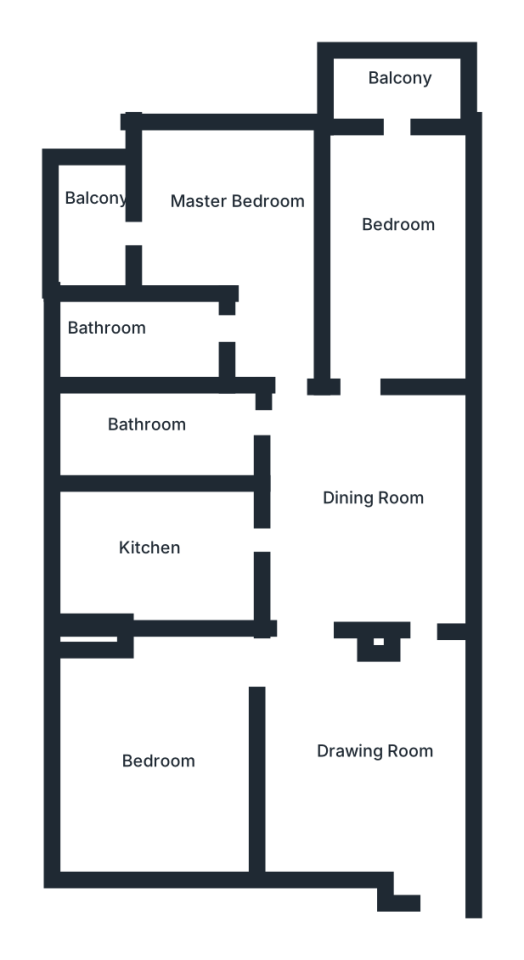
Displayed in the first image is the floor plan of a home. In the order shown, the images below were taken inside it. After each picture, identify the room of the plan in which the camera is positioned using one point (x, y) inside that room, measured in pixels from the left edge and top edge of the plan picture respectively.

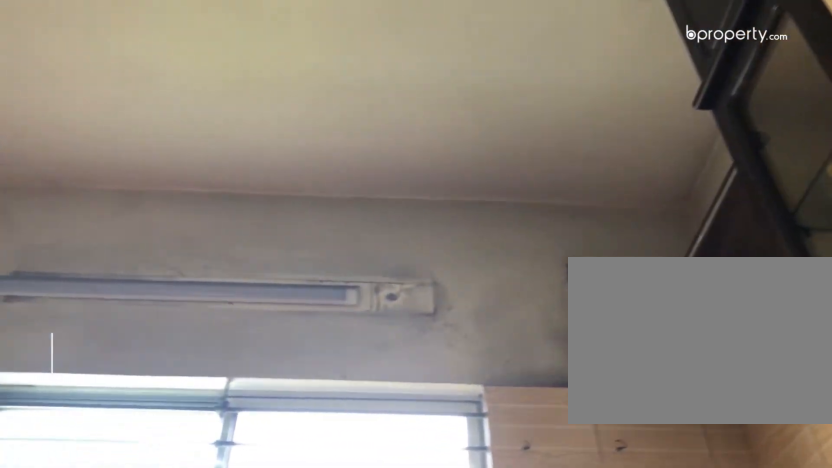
(174, 549)
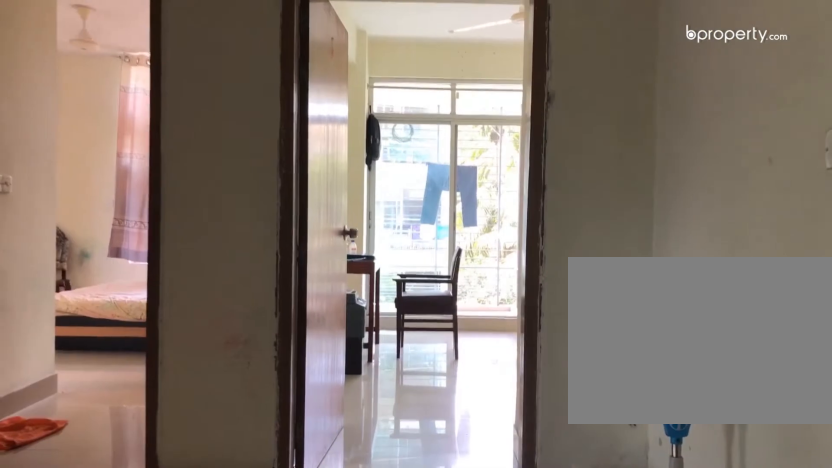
(358, 434)
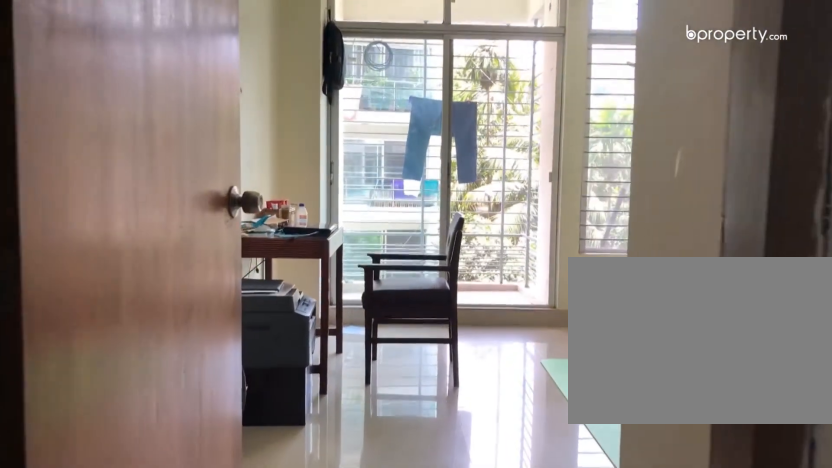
(395, 265)
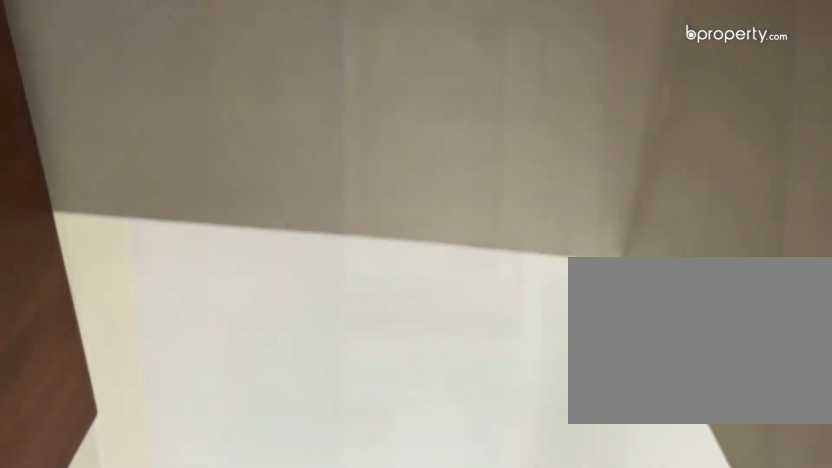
(387, 268)
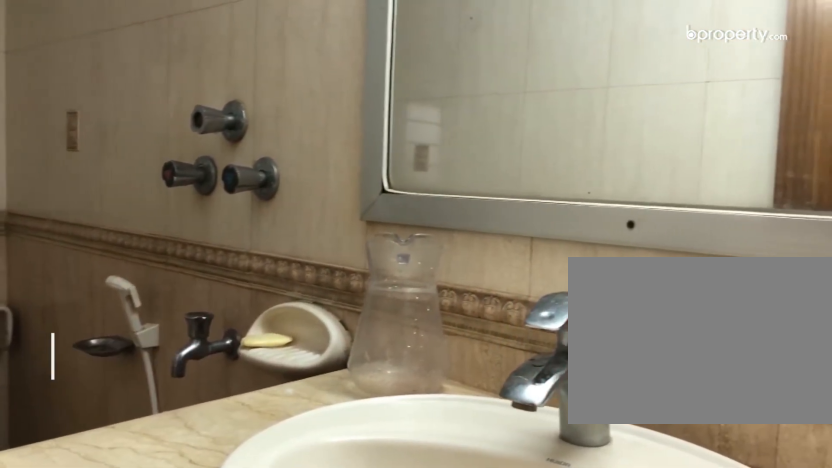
(146, 339)
